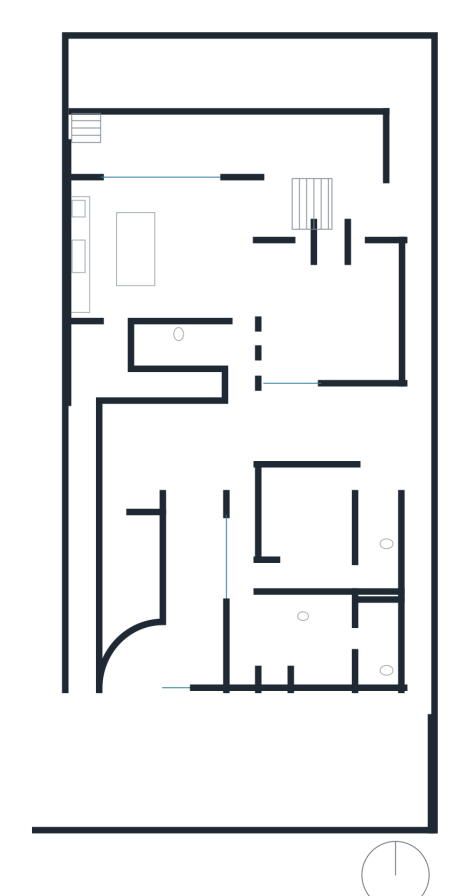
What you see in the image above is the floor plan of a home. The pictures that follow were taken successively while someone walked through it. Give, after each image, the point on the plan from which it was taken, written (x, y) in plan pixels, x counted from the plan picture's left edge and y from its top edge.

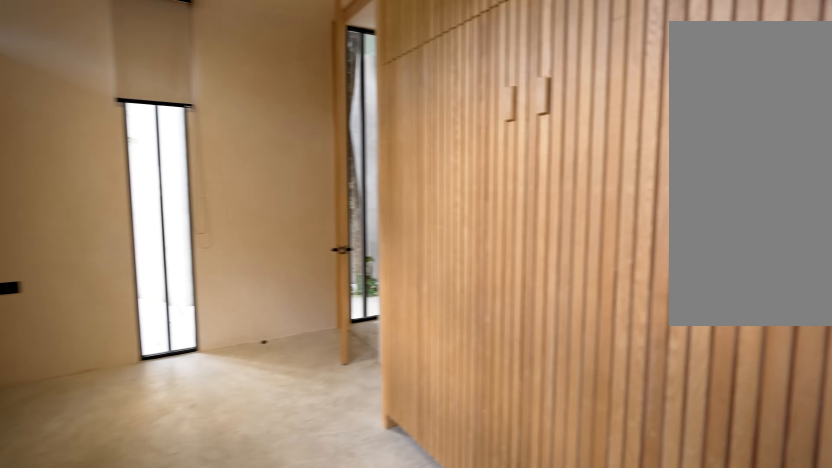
(304, 641)
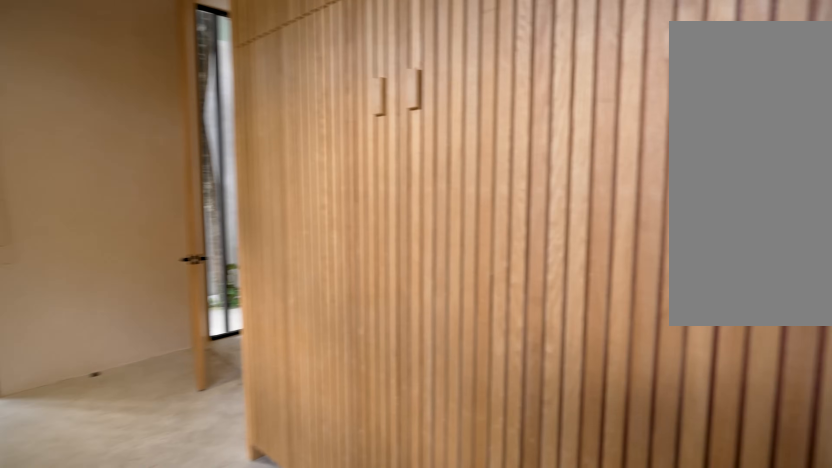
(304, 641)
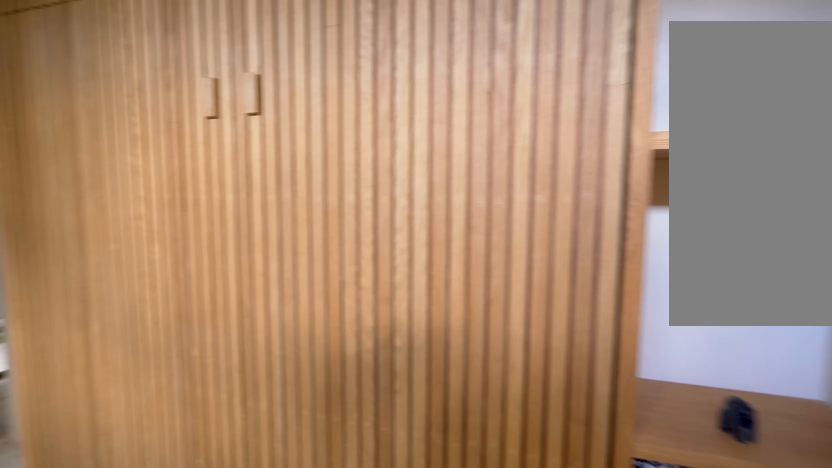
(306, 642)
